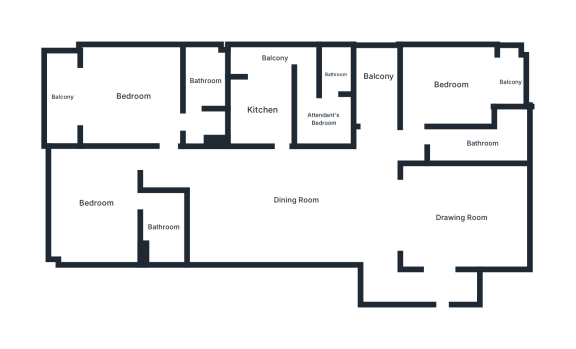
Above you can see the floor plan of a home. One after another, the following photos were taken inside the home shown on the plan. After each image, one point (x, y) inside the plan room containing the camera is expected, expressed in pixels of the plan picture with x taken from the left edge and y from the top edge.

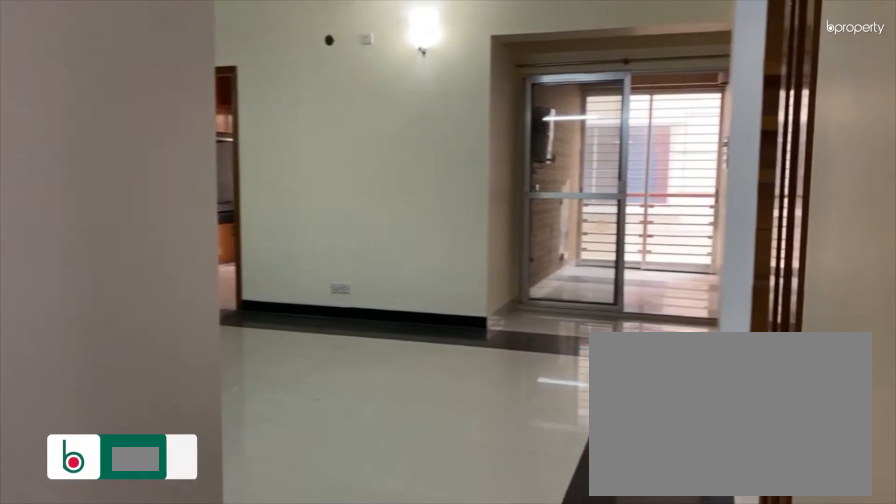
(381, 239)
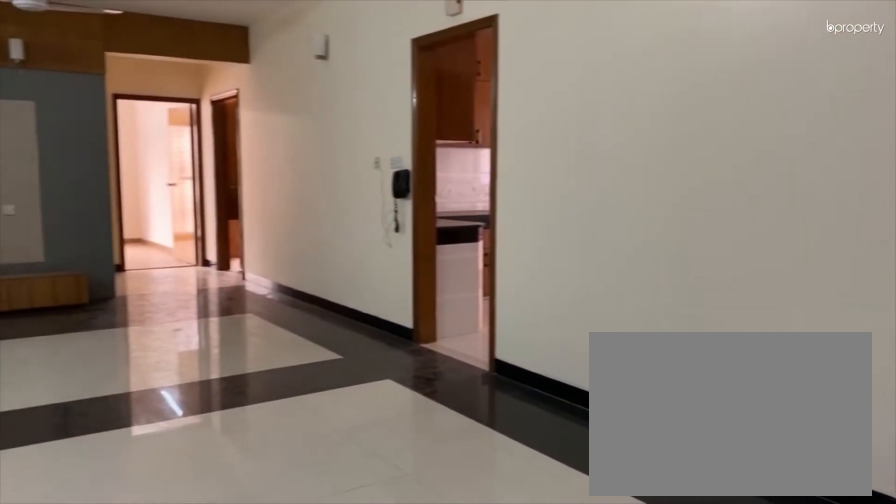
(294, 200)
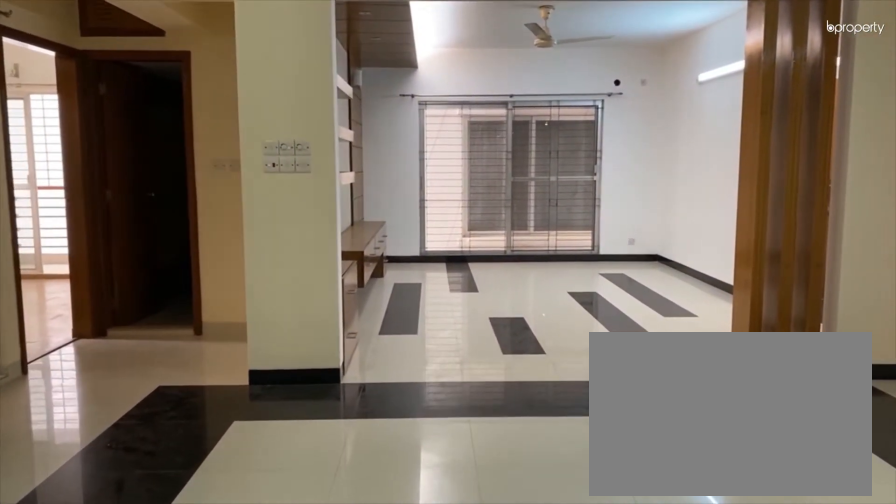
(294, 200)
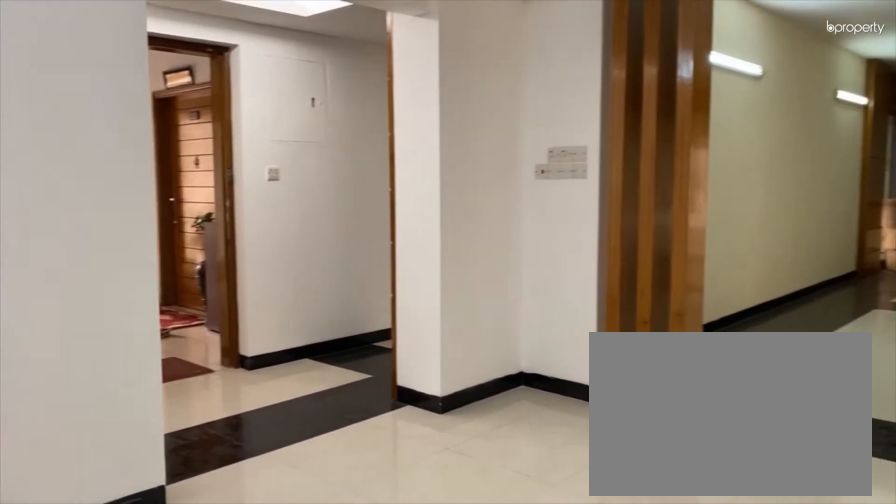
(469, 216)
